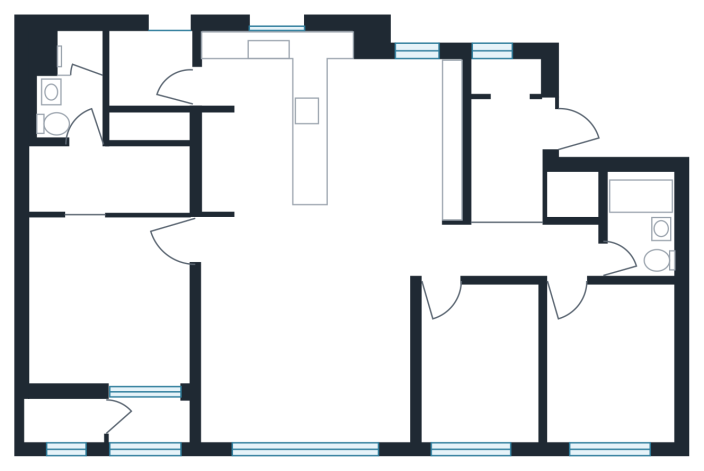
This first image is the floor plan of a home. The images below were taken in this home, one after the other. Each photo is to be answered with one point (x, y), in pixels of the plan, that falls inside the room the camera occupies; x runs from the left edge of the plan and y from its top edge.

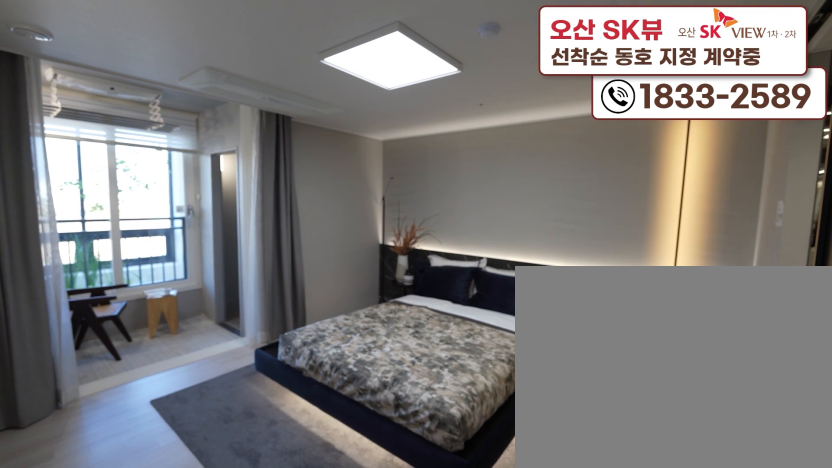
(112, 348)
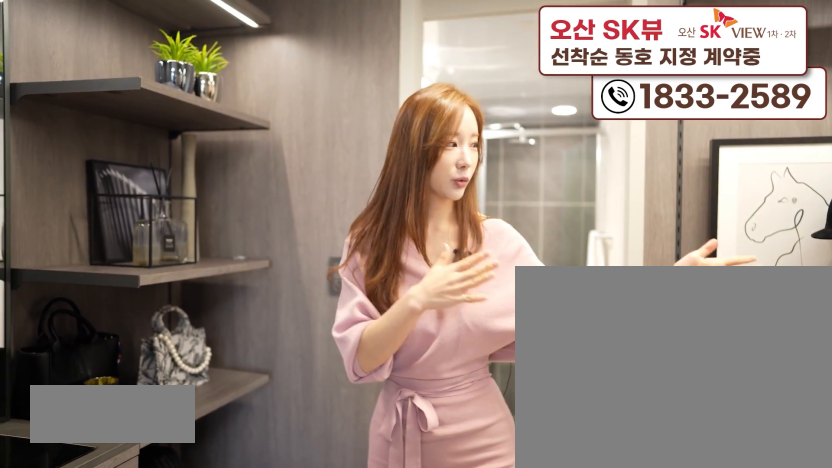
(80, 204)
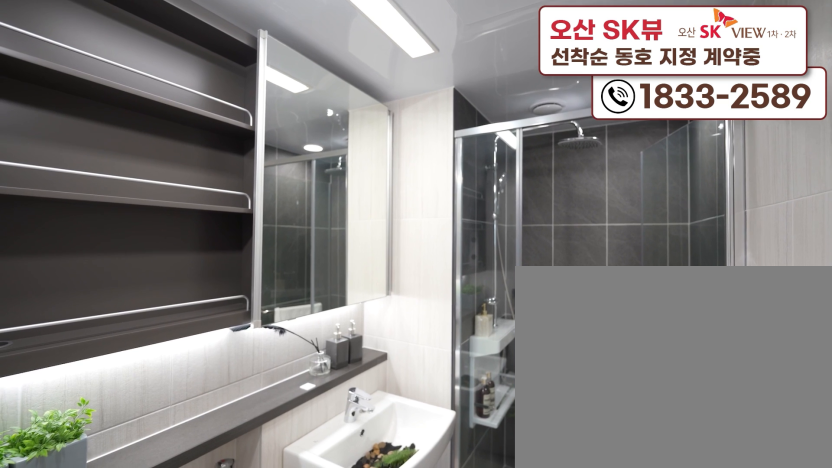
(77, 115)
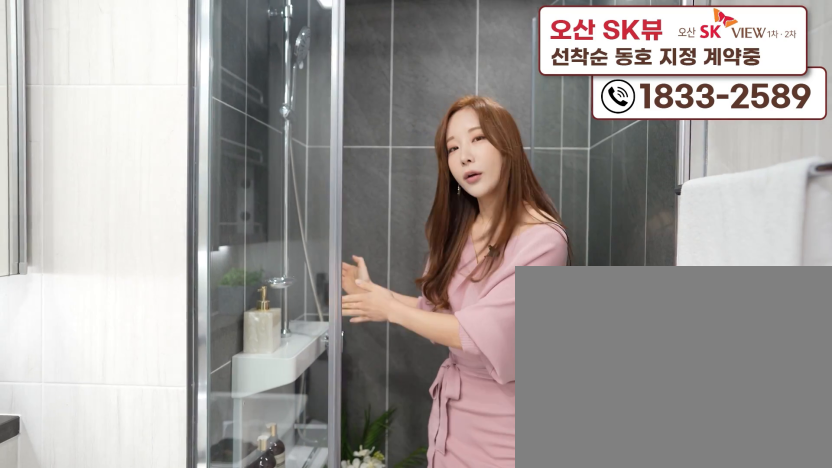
(77, 115)
